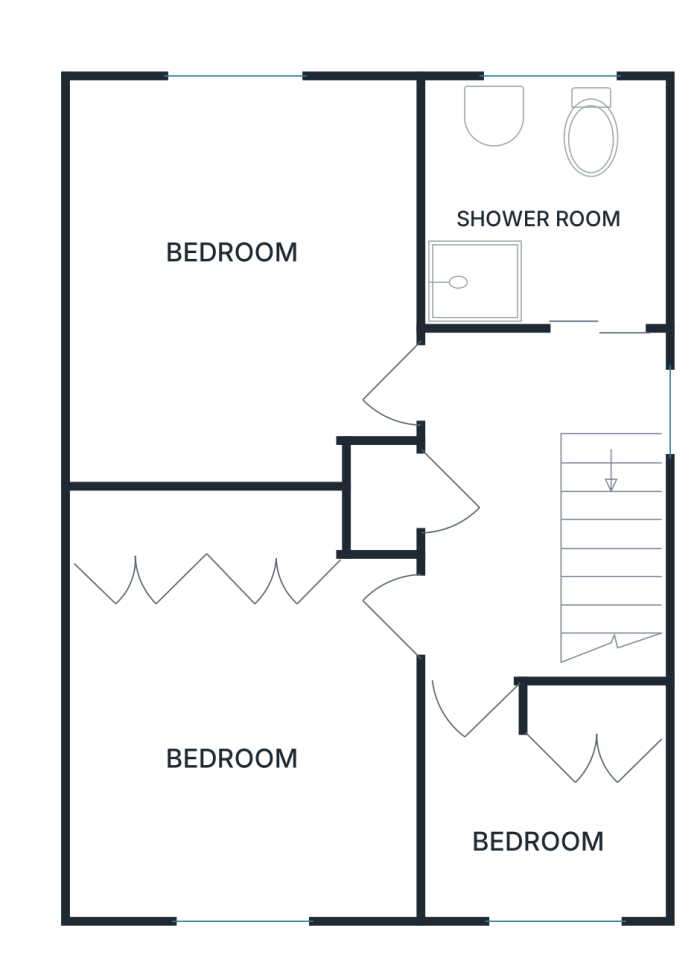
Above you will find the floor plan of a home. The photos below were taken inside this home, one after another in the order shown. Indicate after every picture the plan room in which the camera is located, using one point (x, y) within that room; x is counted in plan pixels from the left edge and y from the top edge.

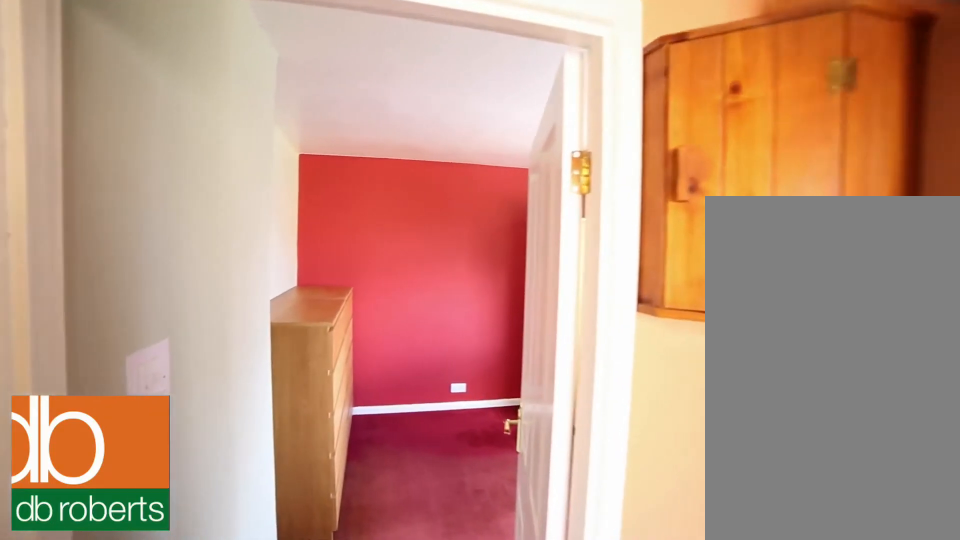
(513, 514)
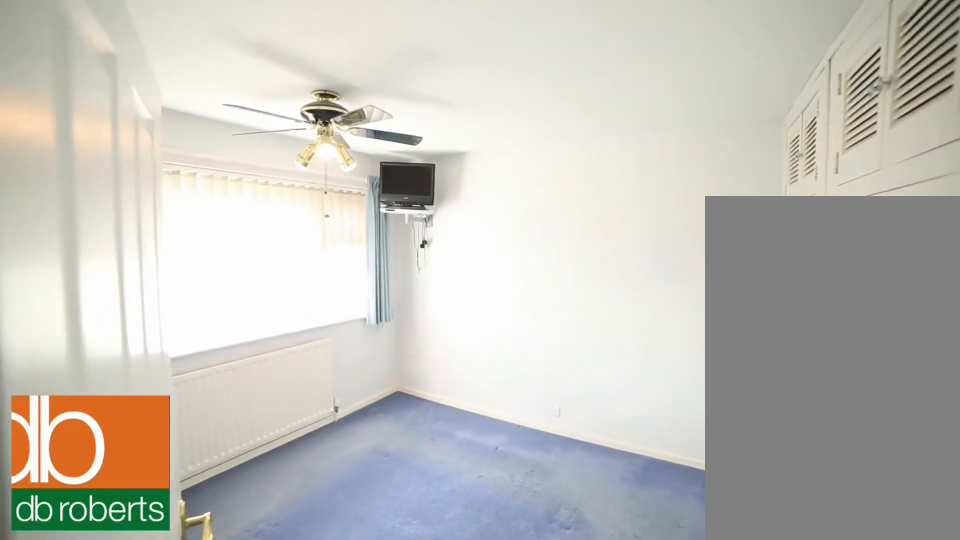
(242, 704)
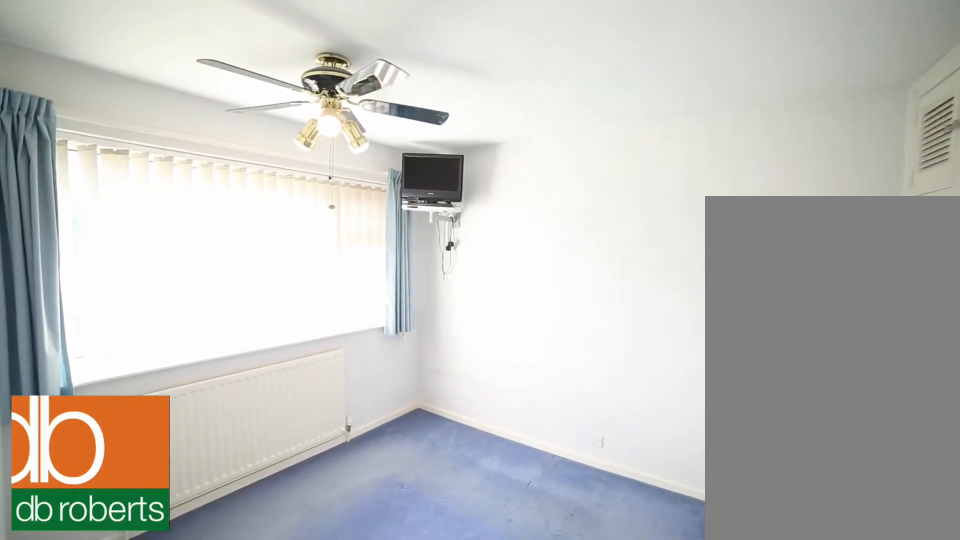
(242, 704)
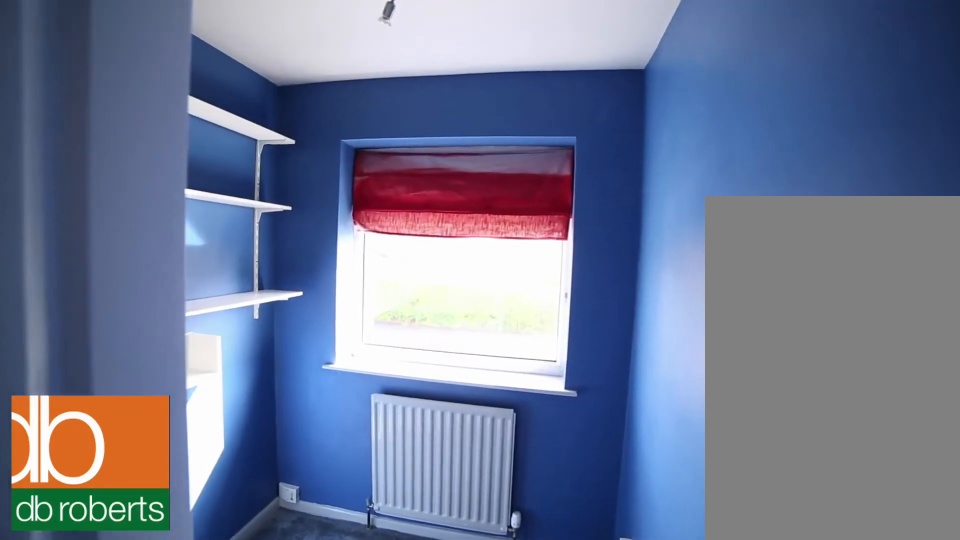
(547, 803)
